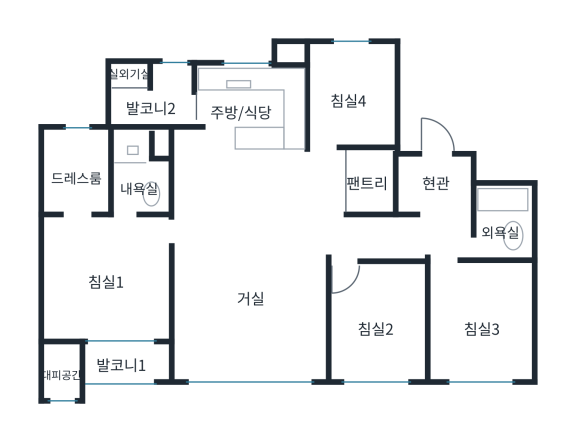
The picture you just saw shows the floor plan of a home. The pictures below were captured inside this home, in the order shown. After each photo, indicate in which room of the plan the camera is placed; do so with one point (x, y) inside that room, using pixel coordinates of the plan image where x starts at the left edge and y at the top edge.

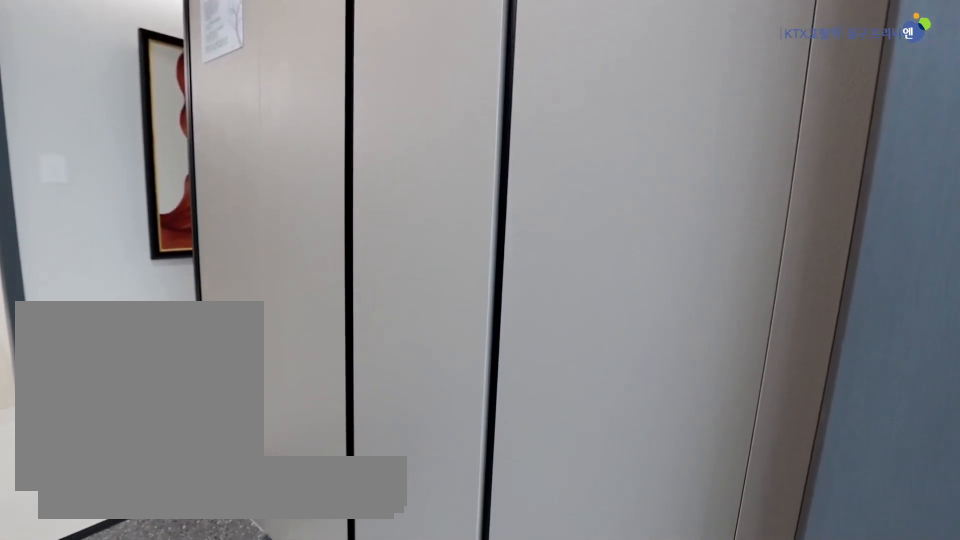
(431, 188)
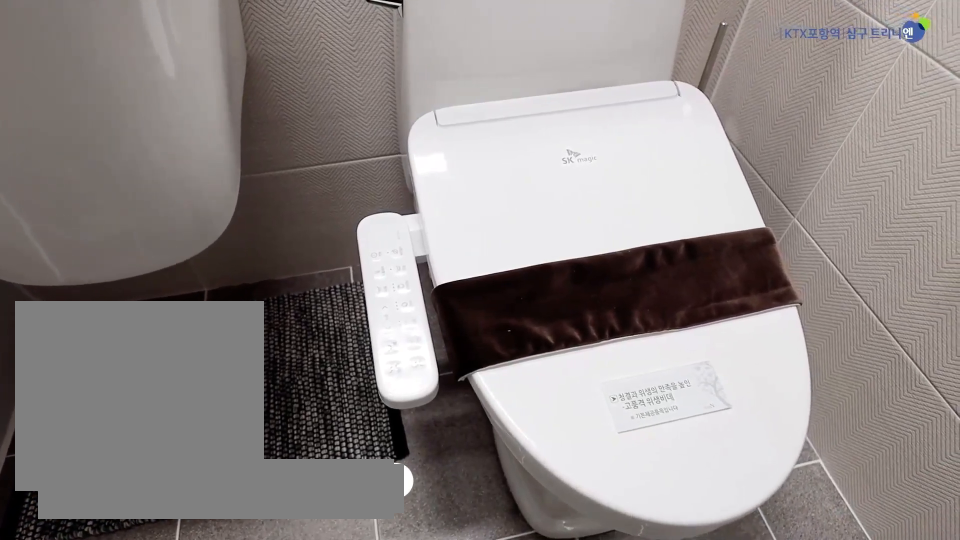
(504, 222)
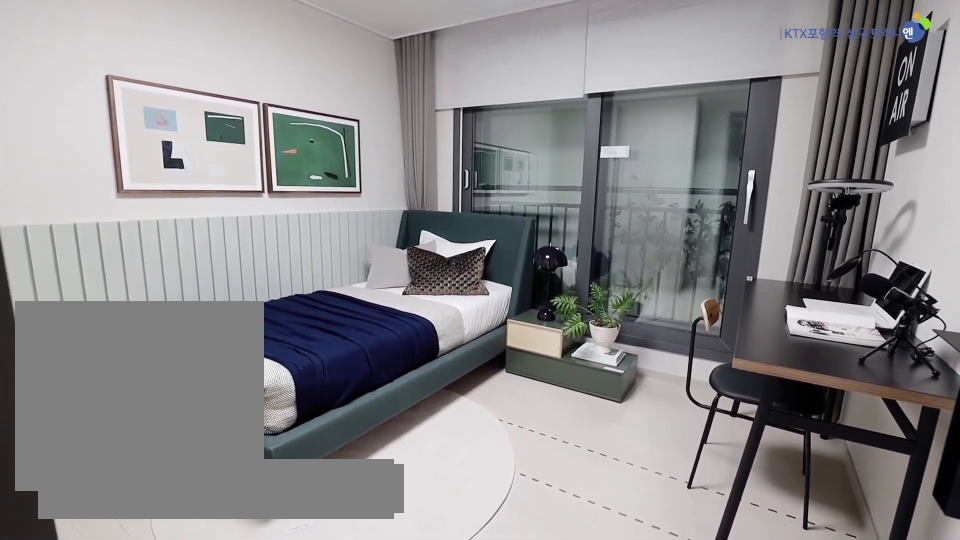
(483, 321)
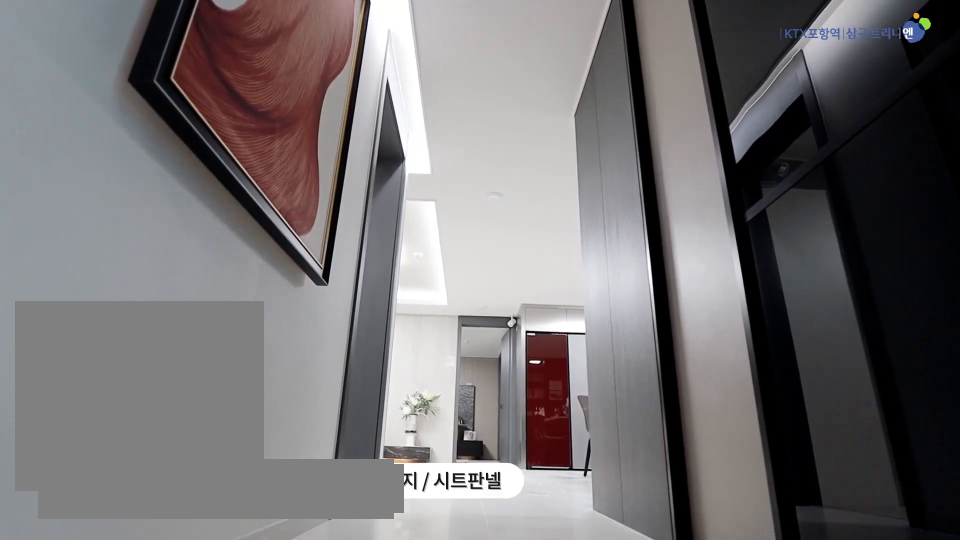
(398, 238)
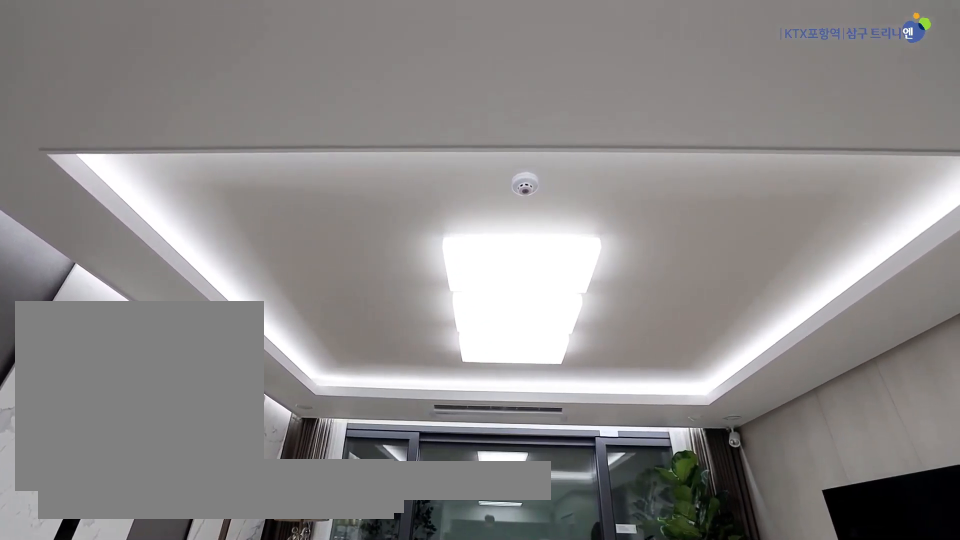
(250, 300)
